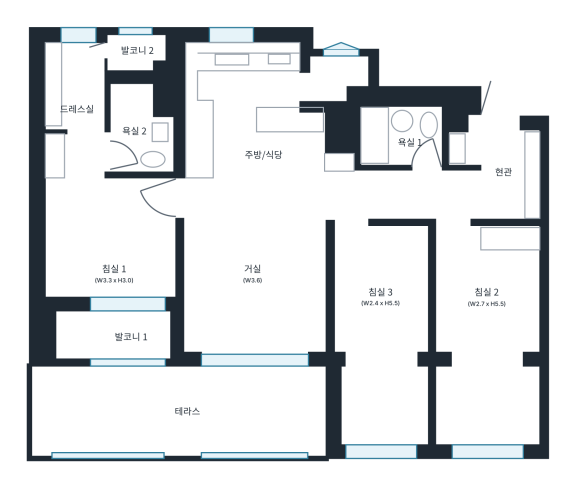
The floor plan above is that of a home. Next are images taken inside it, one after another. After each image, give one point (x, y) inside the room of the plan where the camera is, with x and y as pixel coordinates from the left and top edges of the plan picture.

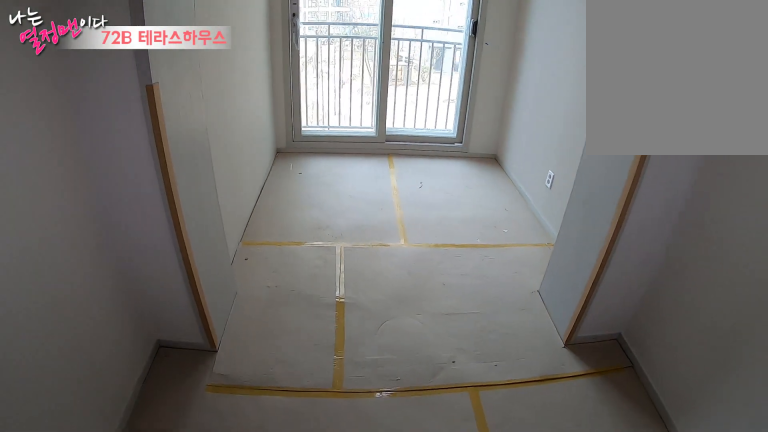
(382, 302)
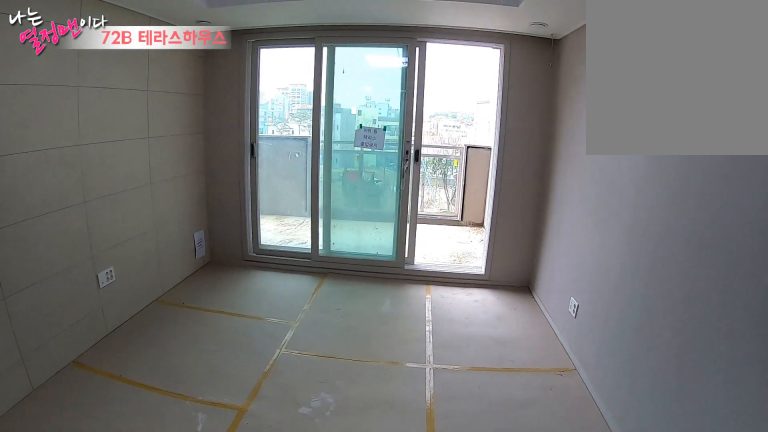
(250, 278)
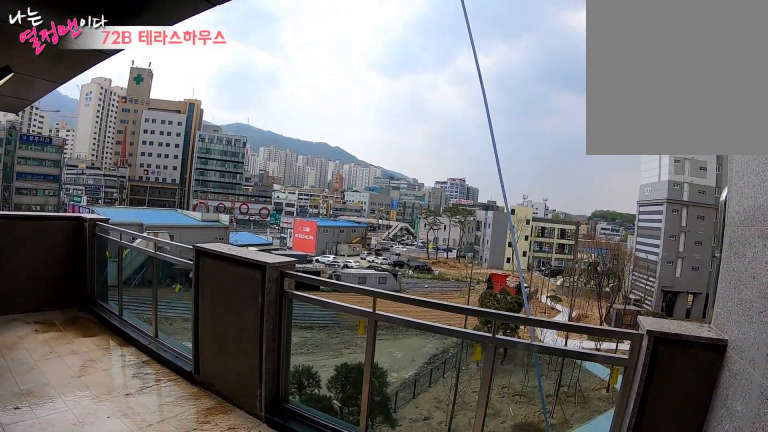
(184, 410)
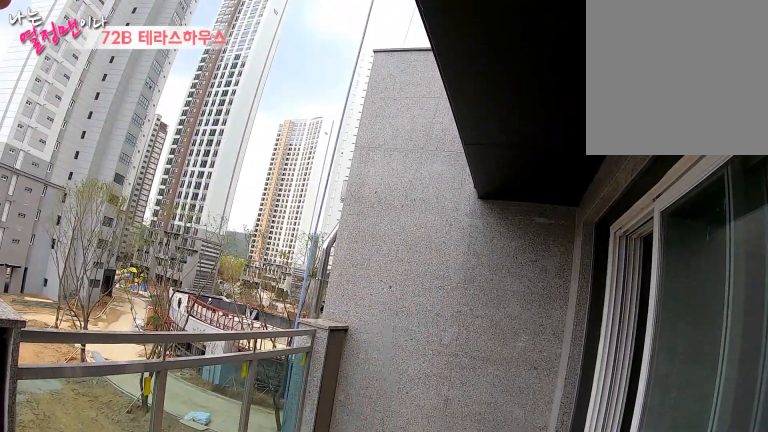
(184, 411)
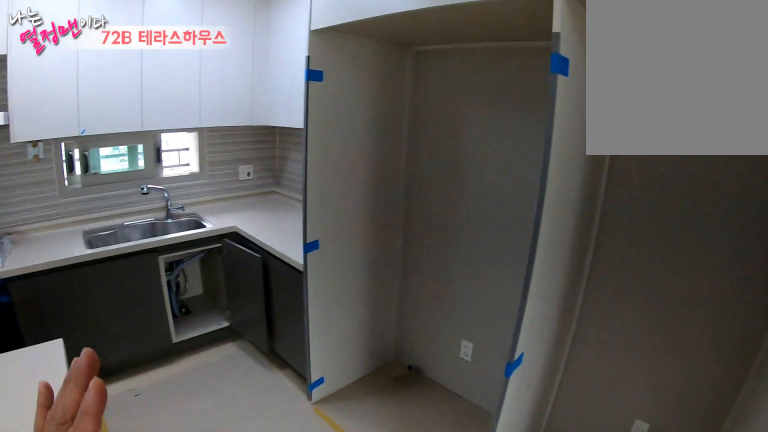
(258, 154)
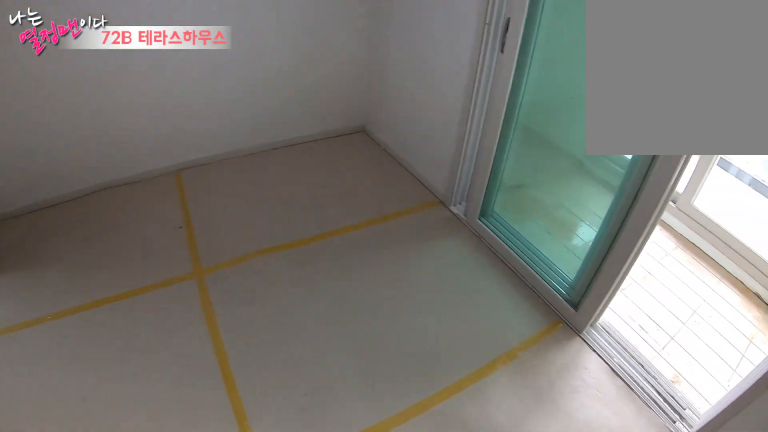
(114, 274)
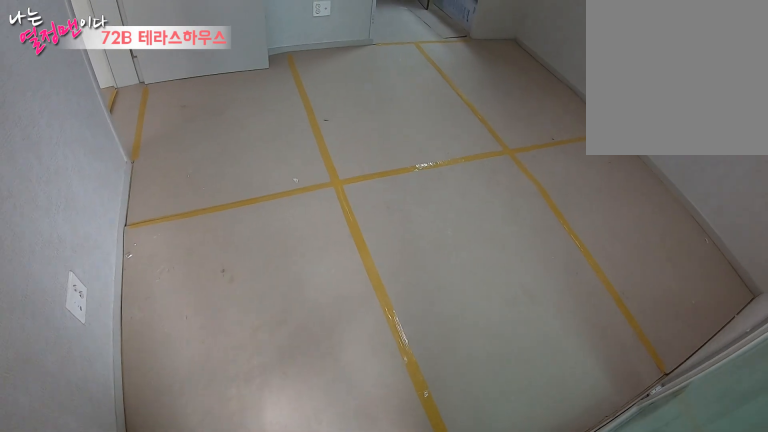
(114, 274)
